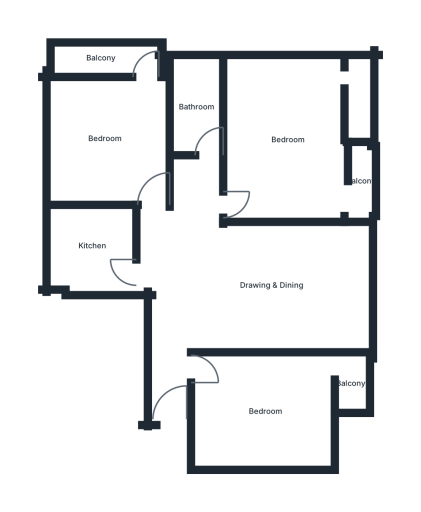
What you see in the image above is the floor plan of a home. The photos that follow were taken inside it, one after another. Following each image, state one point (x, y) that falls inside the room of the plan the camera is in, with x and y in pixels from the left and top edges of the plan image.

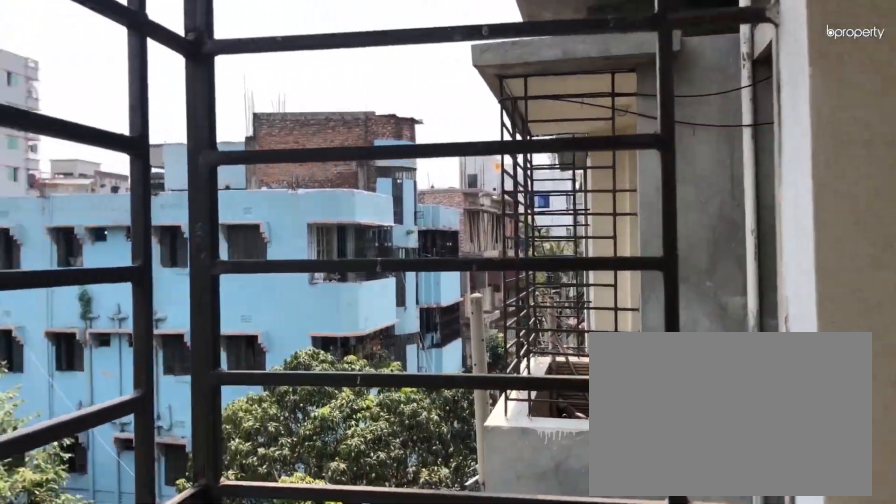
(350, 385)
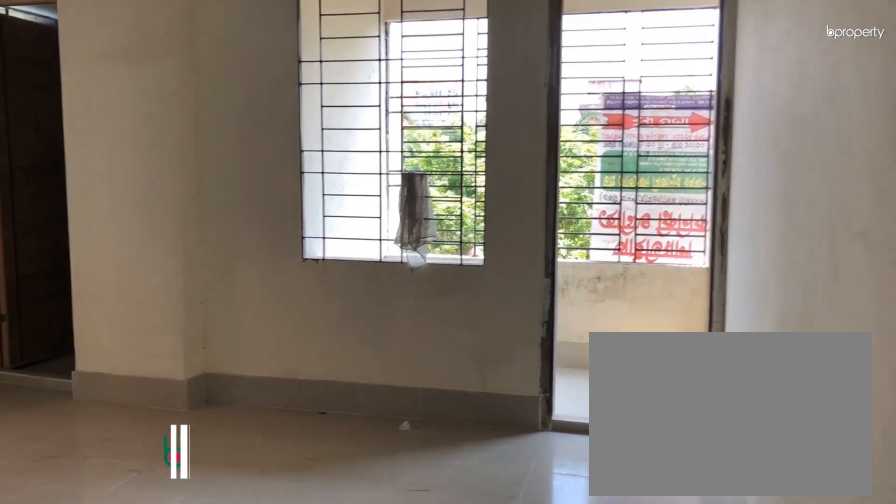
(247, 204)
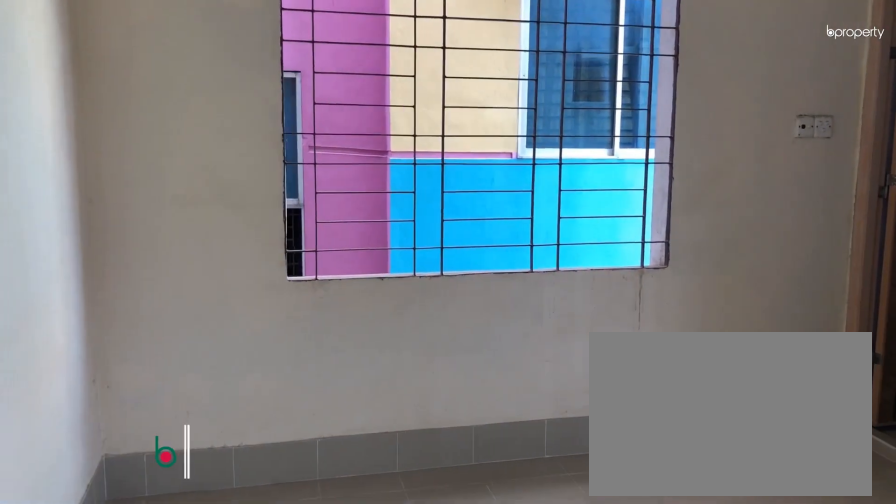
(288, 138)
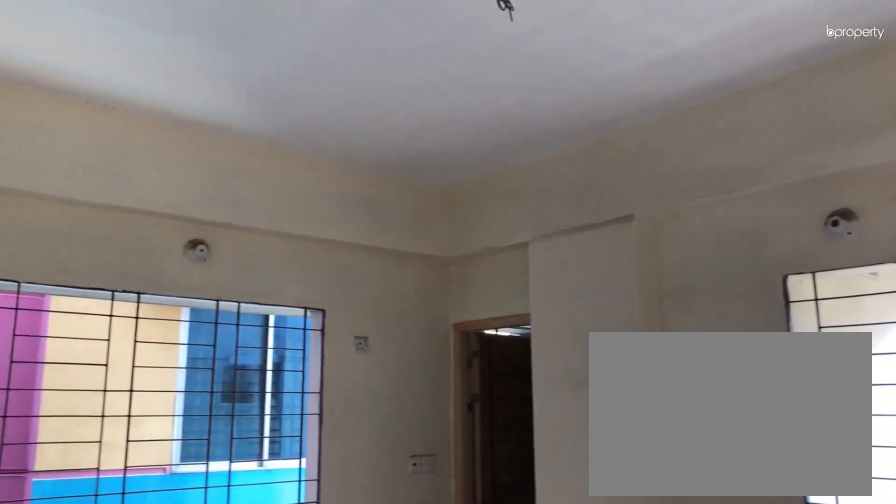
(288, 138)
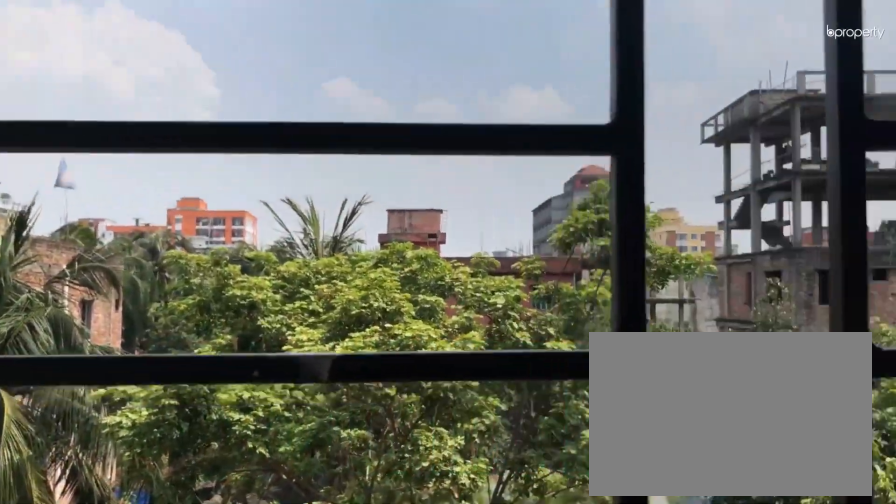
(359, 180)
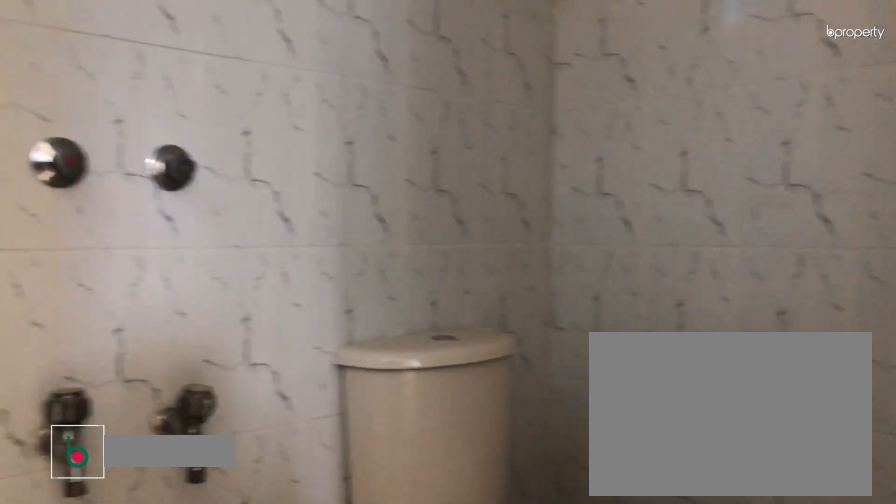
(357, 104)
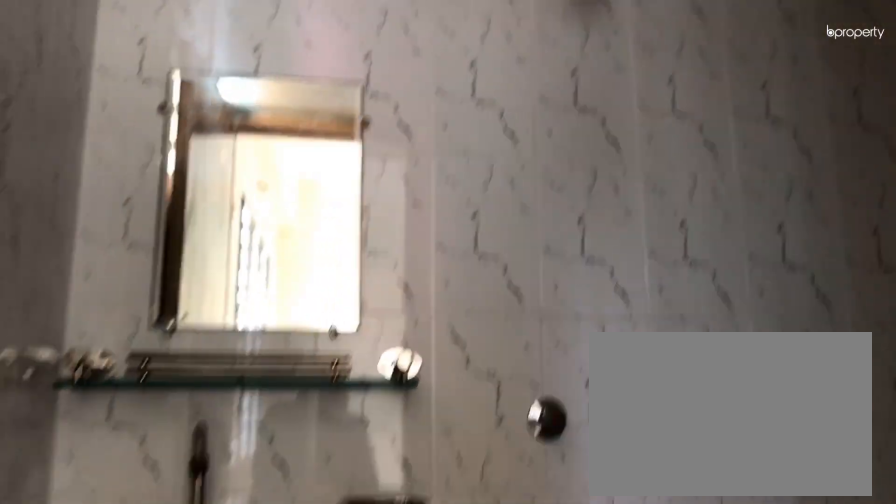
(357, 104)
